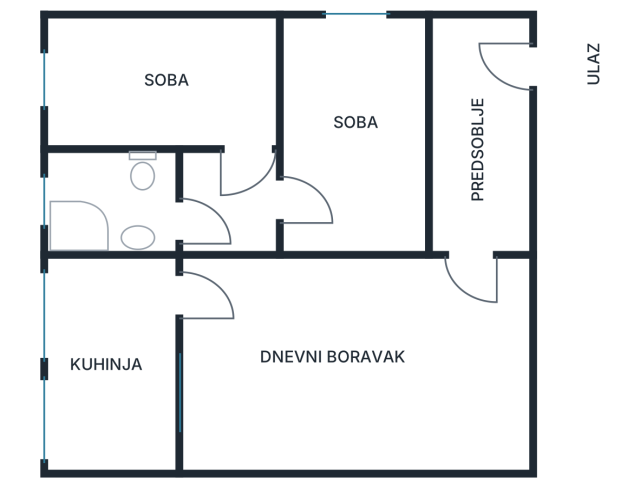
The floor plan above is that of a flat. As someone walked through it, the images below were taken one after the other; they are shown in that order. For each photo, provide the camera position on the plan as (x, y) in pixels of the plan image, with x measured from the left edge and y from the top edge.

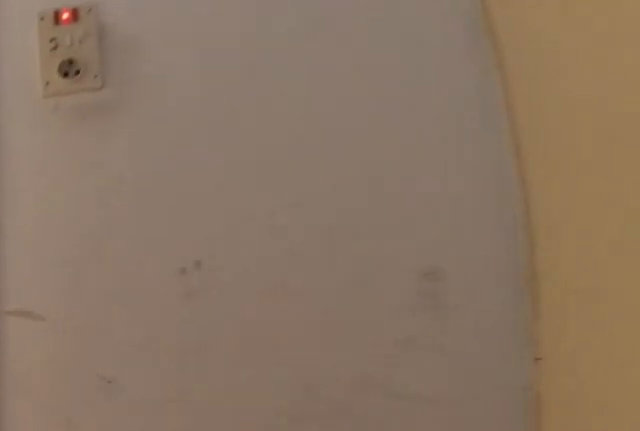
(275, 222)
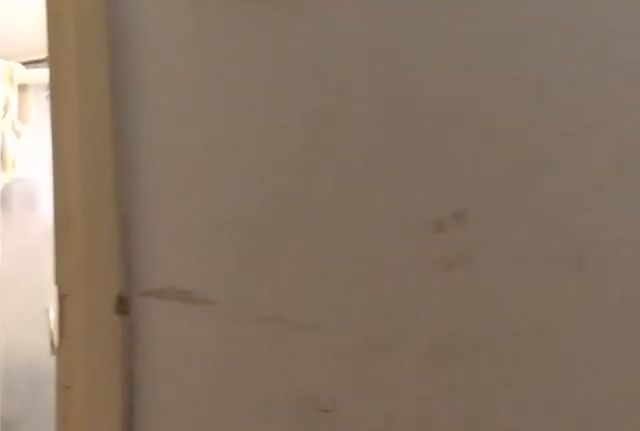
(251, 219)
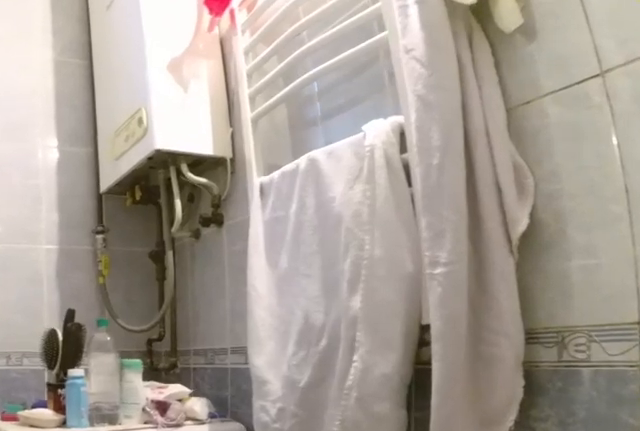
(191, 211)
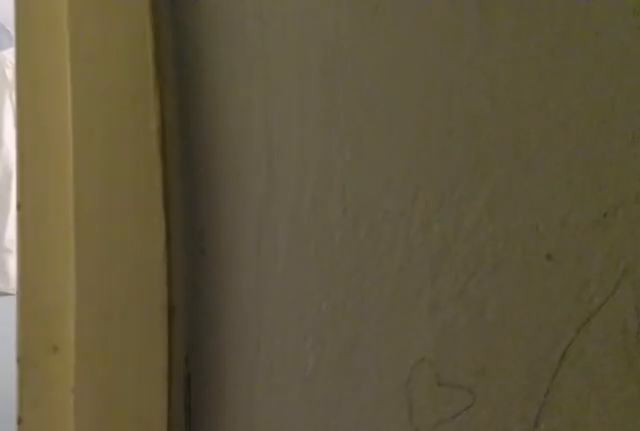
(204, 201)
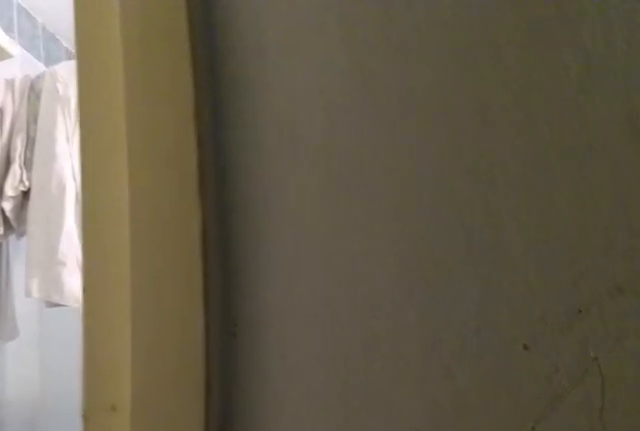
(209, 196)
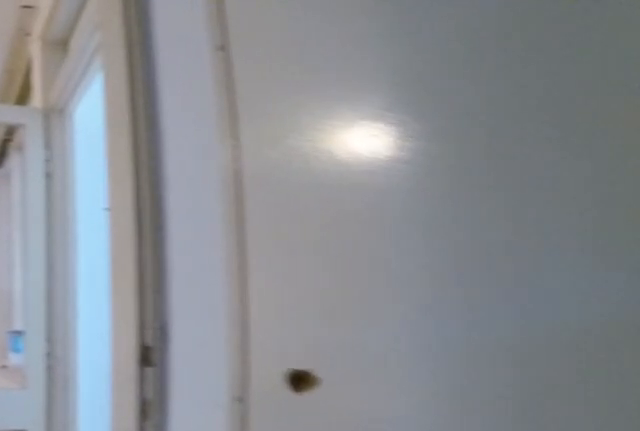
(227, 184)
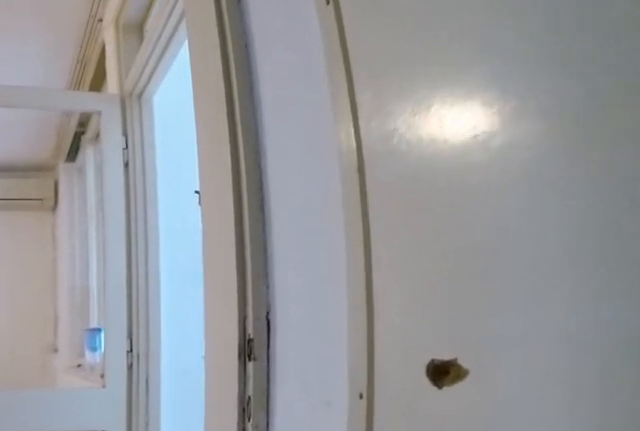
(232, 196)
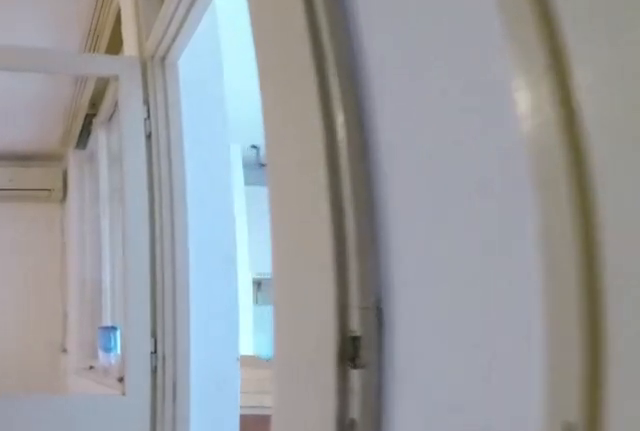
(233, 211)
